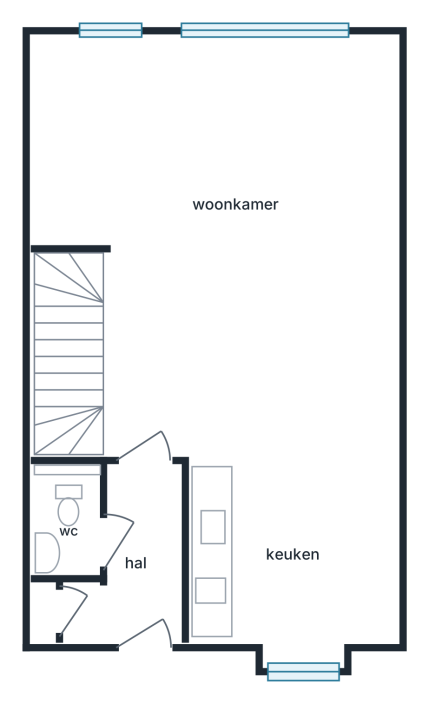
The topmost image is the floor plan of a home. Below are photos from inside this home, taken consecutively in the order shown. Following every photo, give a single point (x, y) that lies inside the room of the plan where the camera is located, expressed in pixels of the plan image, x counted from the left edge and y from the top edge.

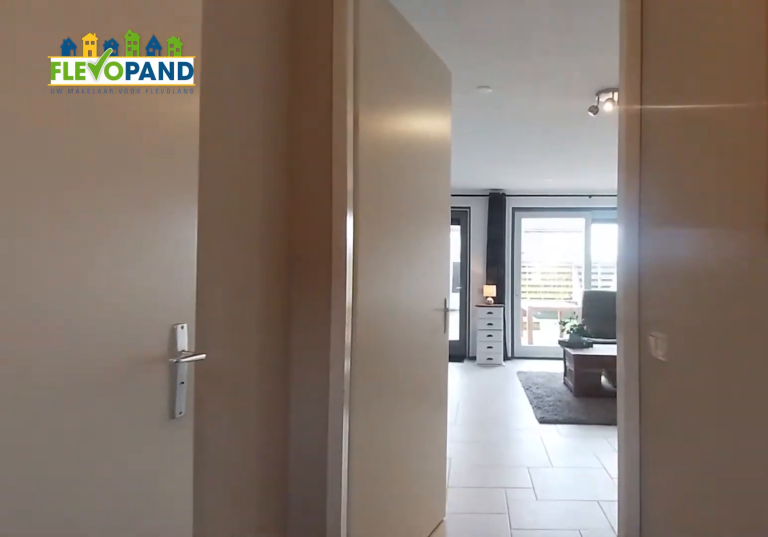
(135, 562)
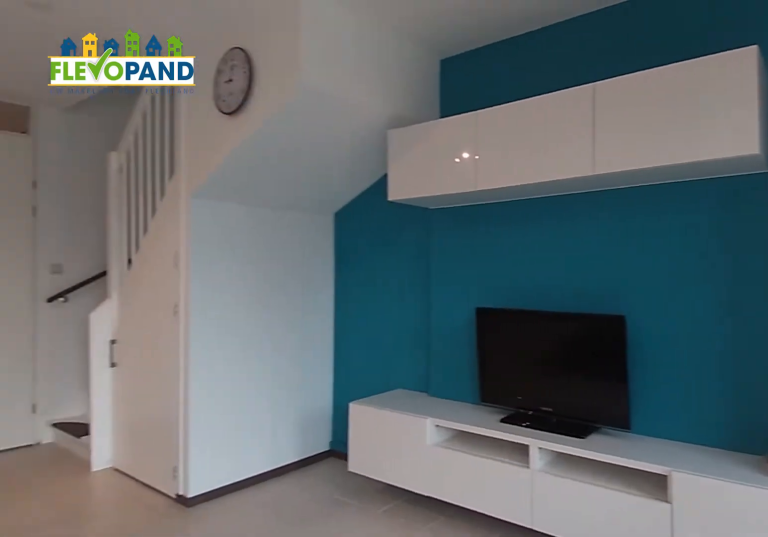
(227, 198)
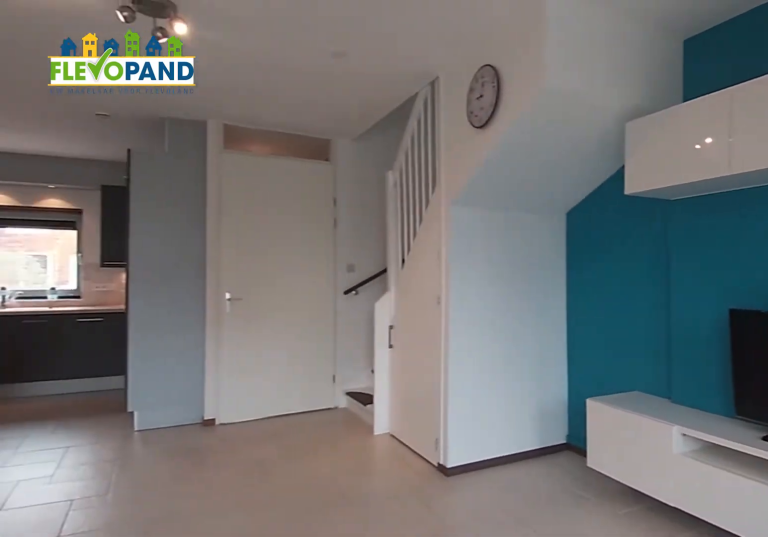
(227, 198)
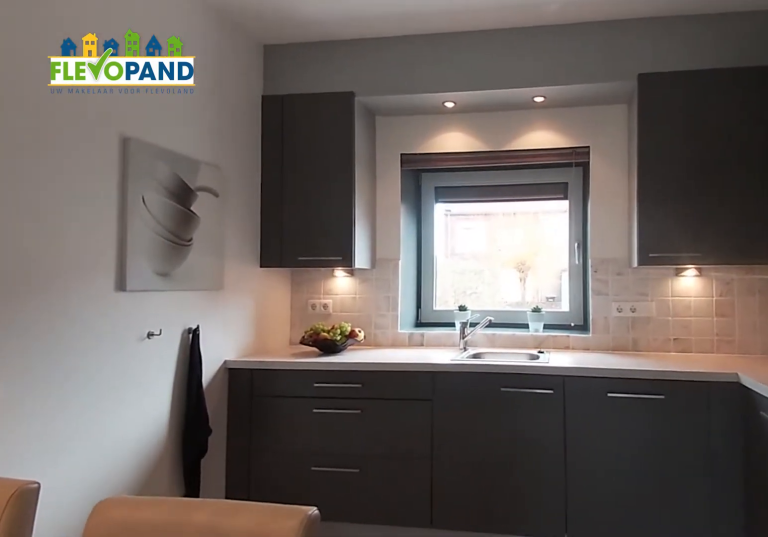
(293, 552)
